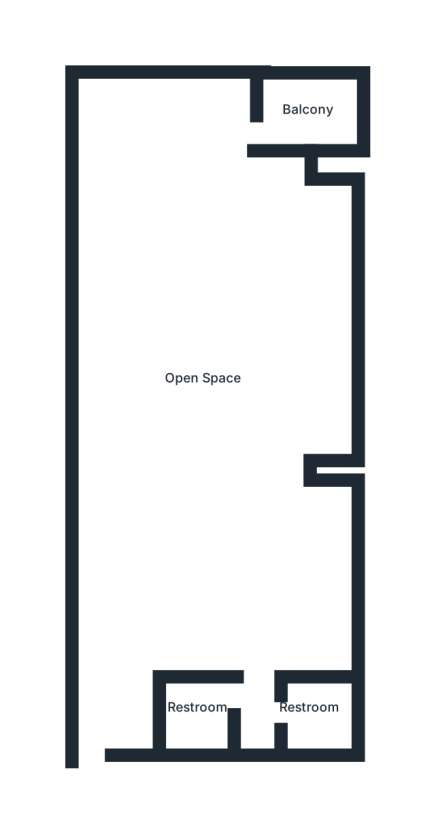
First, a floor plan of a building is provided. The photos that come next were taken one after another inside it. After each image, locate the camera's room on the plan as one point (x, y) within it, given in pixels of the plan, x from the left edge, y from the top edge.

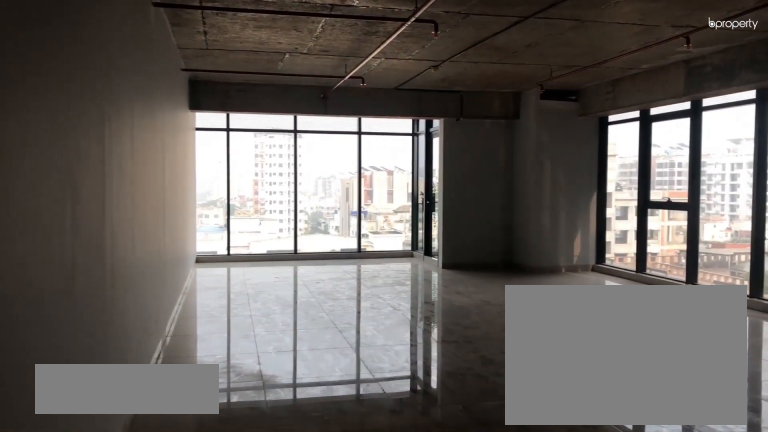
(212, 409)
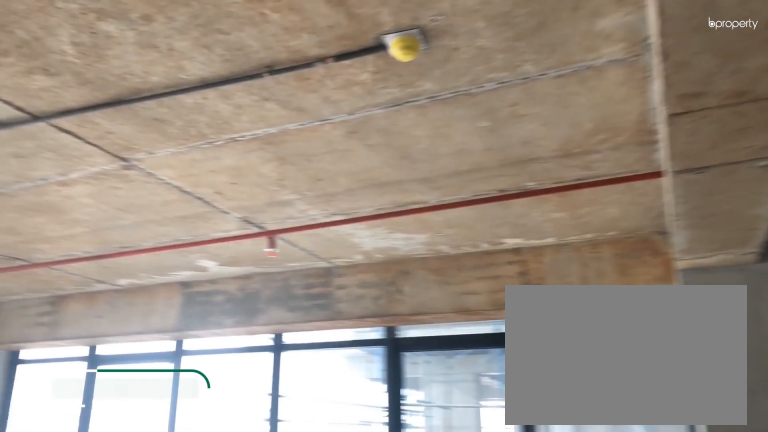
(212, 409)
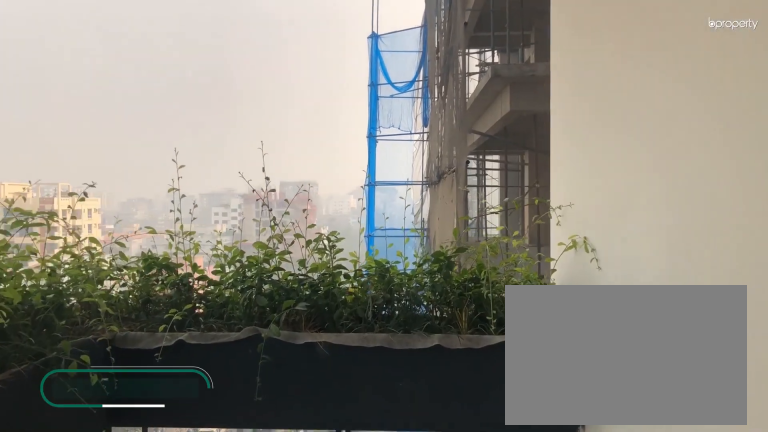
(313, 111)
